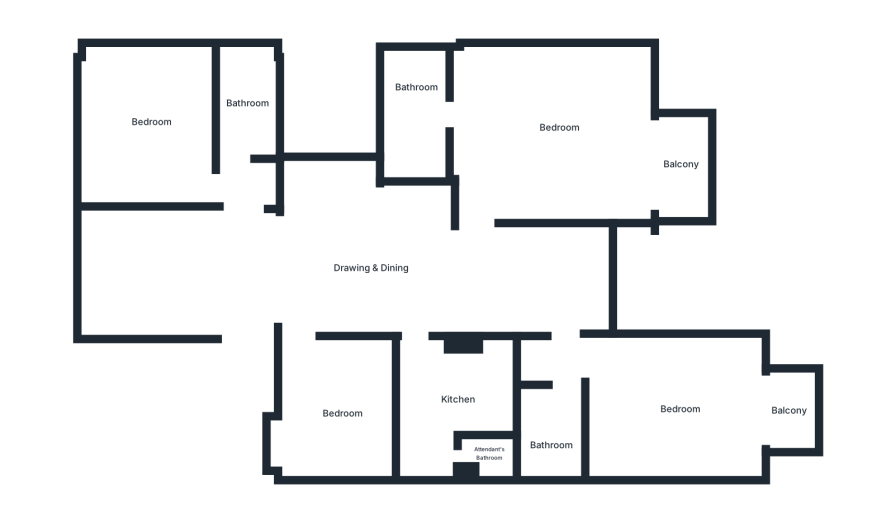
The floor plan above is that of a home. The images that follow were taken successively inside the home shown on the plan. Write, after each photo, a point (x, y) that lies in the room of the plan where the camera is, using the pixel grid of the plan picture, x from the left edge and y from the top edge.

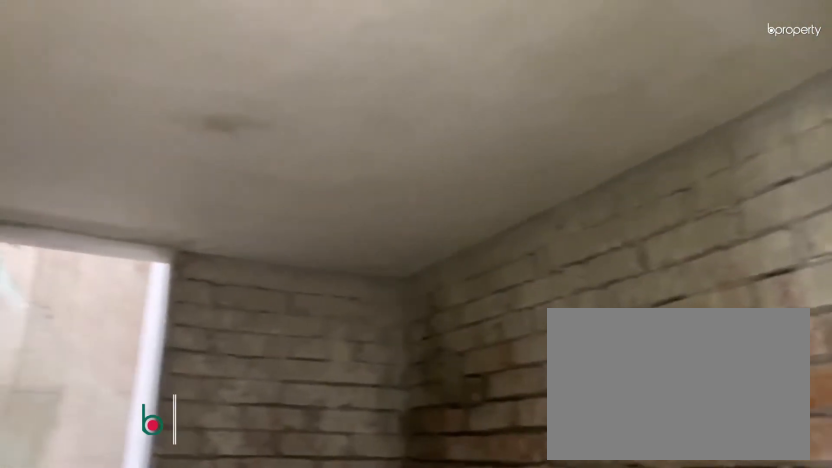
(548, 431)
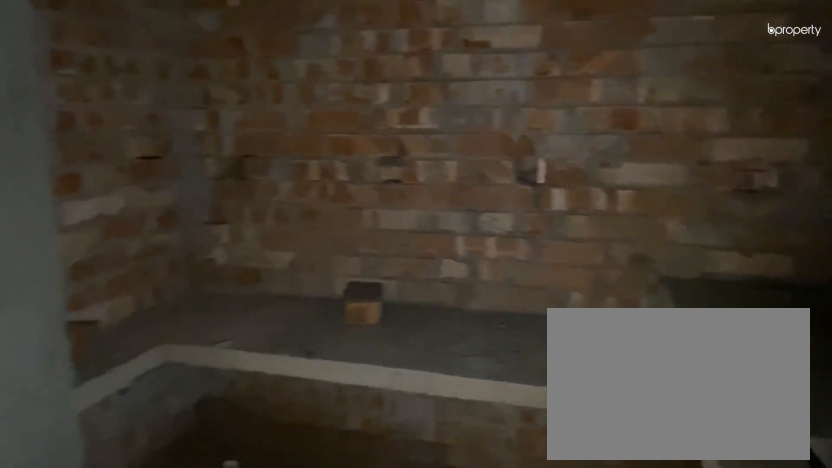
(456, 394)
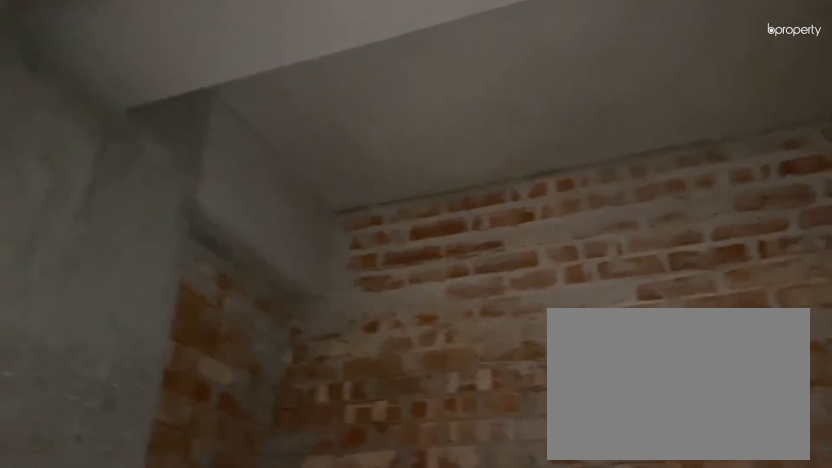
(456, 394)
